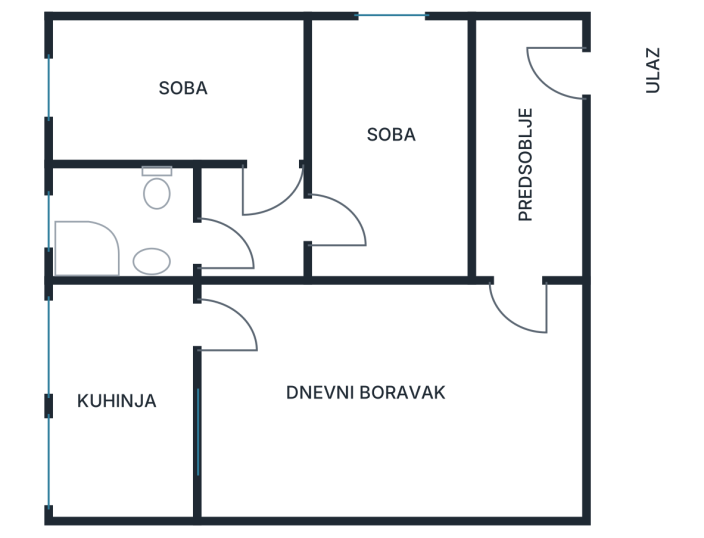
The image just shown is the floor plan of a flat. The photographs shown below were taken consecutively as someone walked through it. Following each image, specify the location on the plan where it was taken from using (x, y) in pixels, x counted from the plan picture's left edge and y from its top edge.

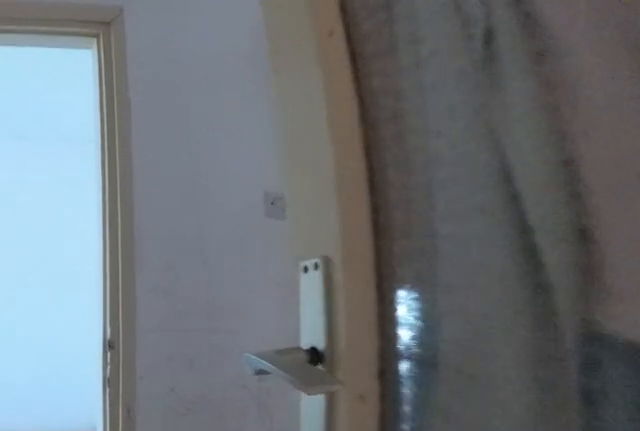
(260, 272)
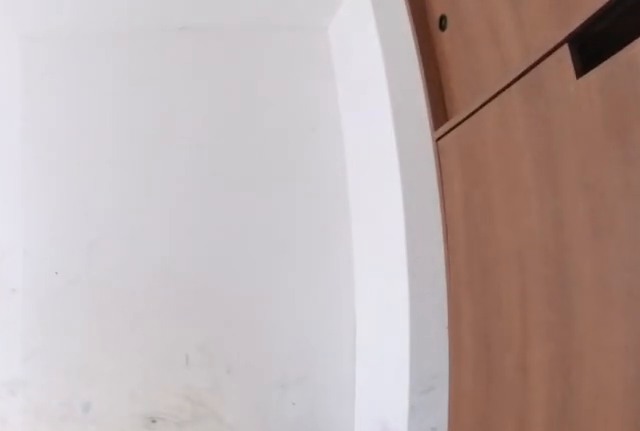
(280, 207)
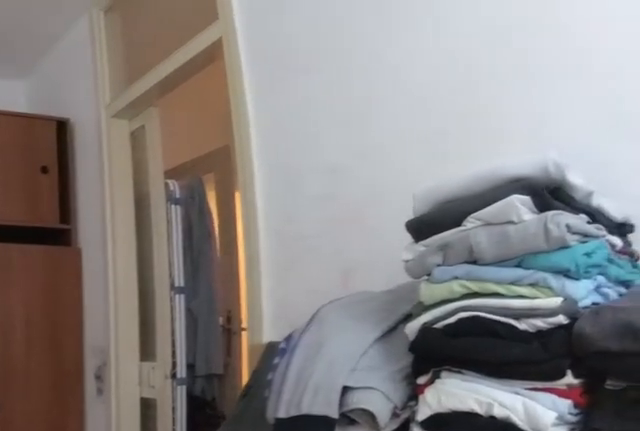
(376, 48)
